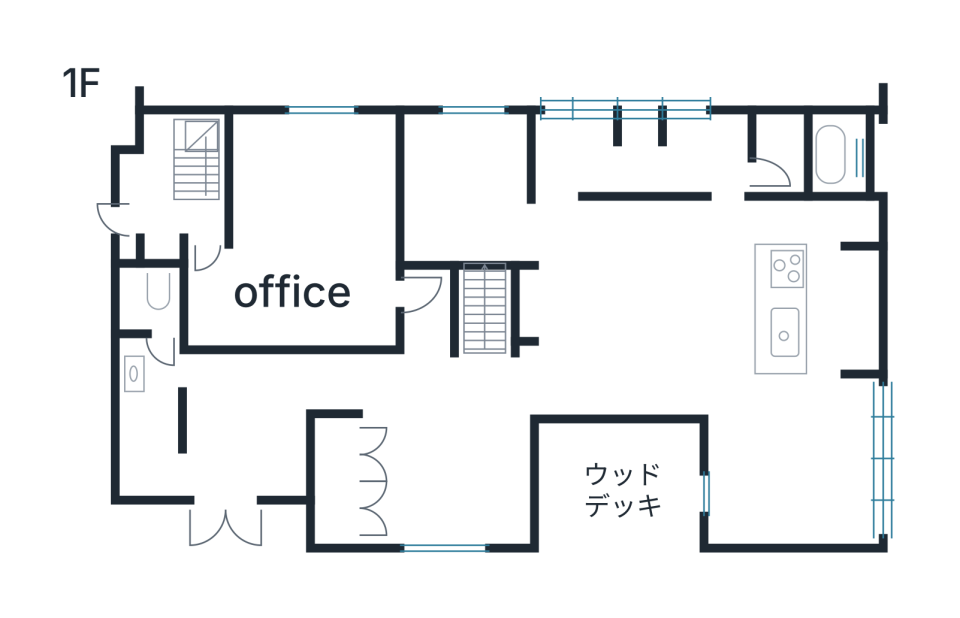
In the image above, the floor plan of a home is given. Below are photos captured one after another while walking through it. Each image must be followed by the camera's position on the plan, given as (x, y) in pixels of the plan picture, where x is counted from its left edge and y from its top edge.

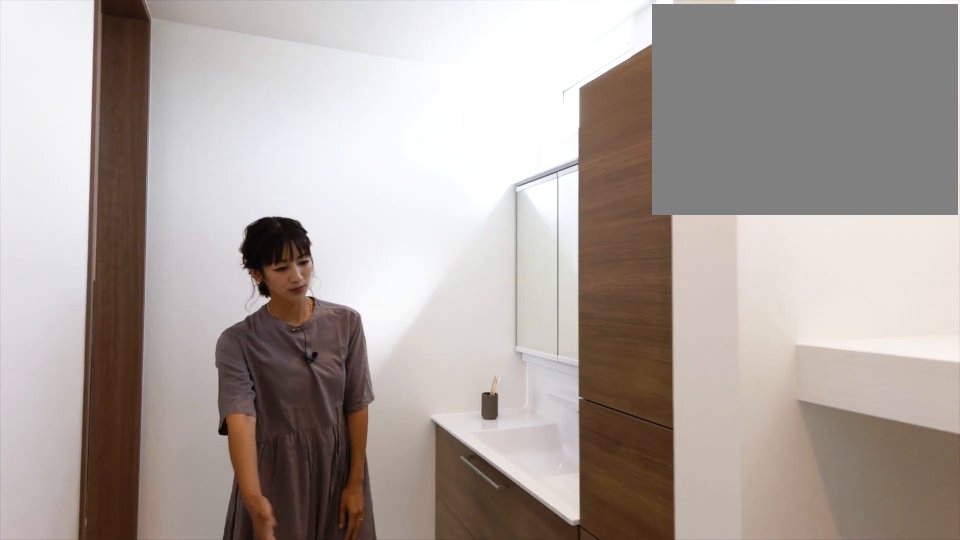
(565, 166)
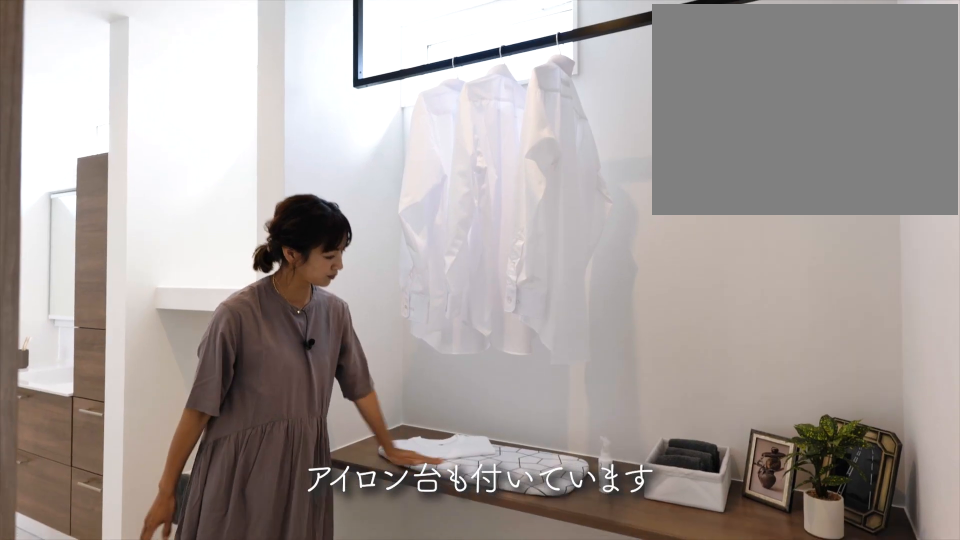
(720, 187)
